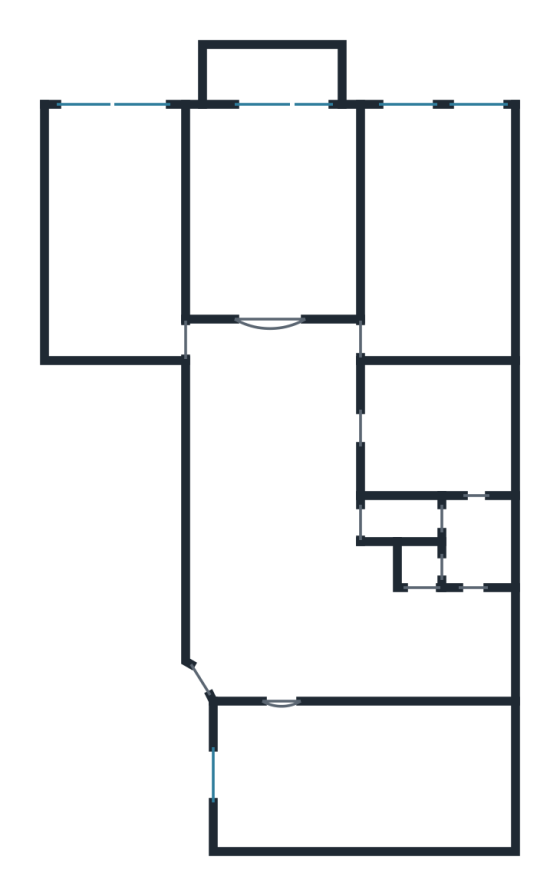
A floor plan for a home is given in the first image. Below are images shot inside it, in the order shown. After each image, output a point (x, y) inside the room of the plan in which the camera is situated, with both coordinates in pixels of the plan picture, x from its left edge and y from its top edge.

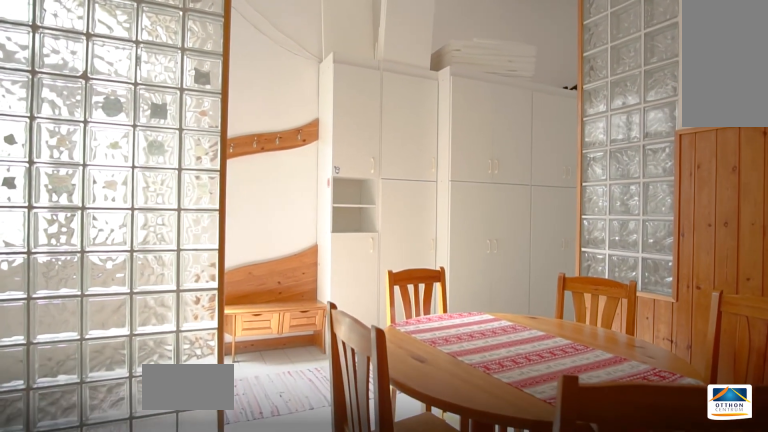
(359, 628)
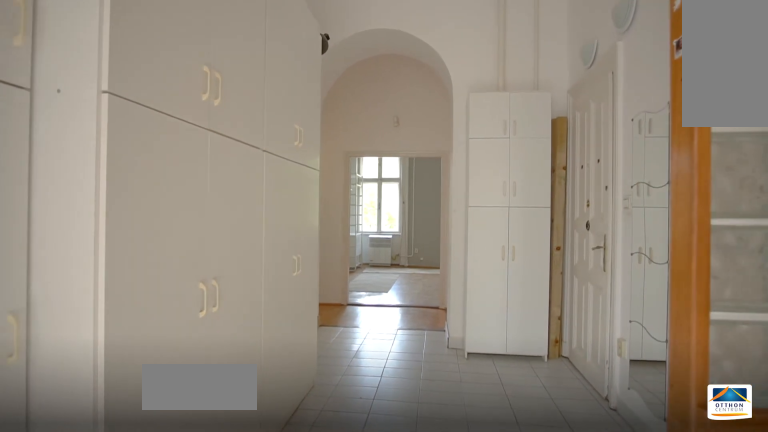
(280, 546)
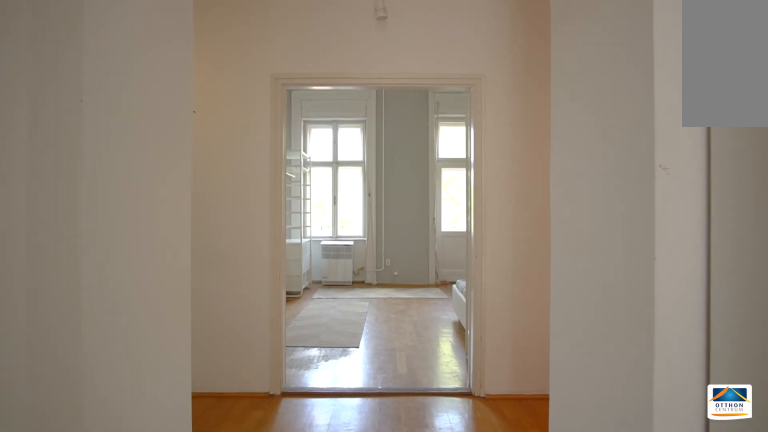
(279, 546)
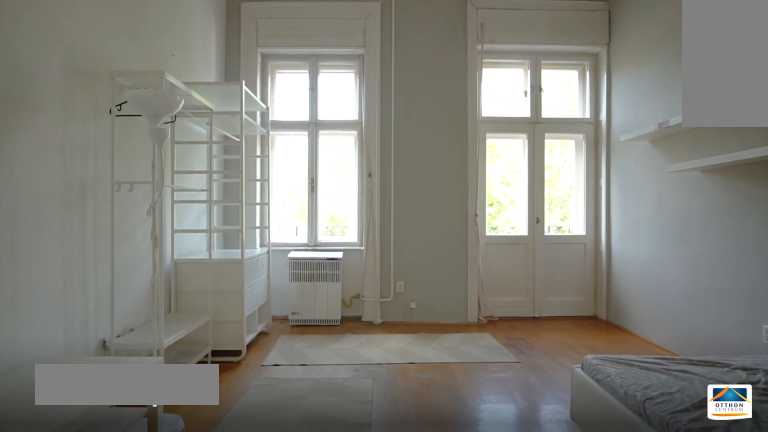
(281, 235)
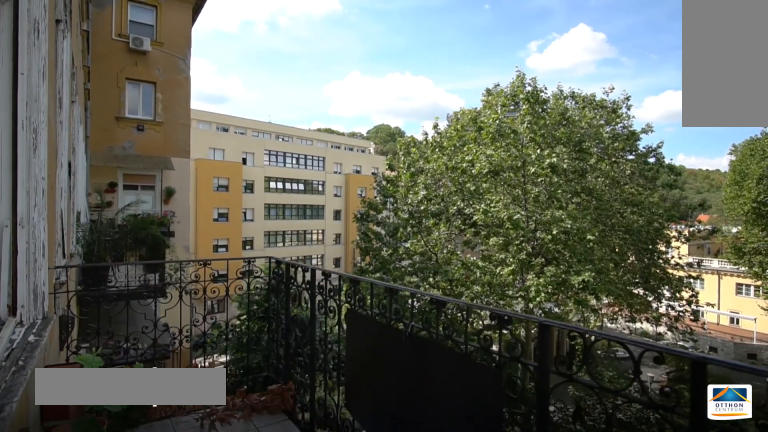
(276, 77)
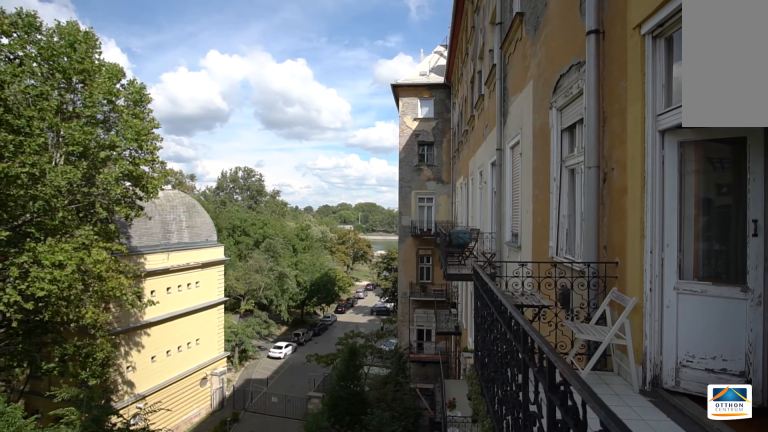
(275, 76)
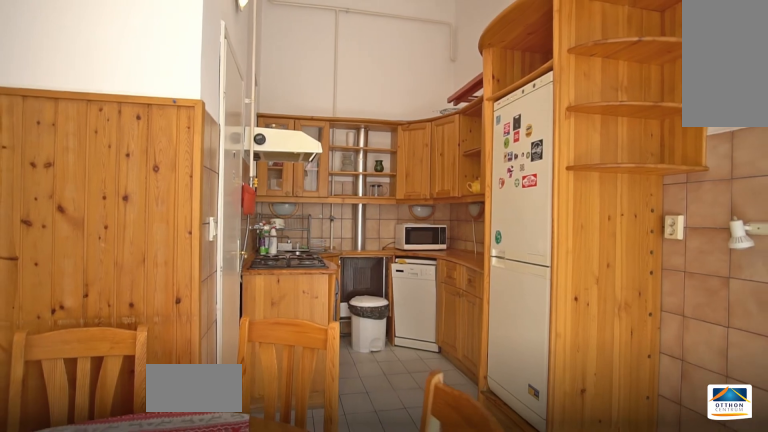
(484, 651)
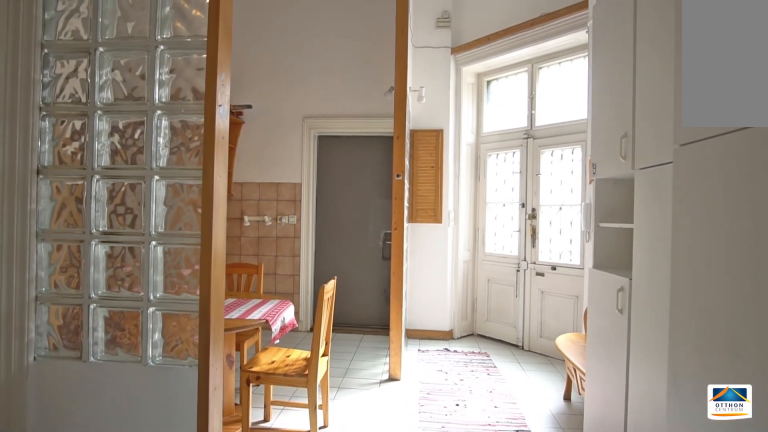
(343, 651)
